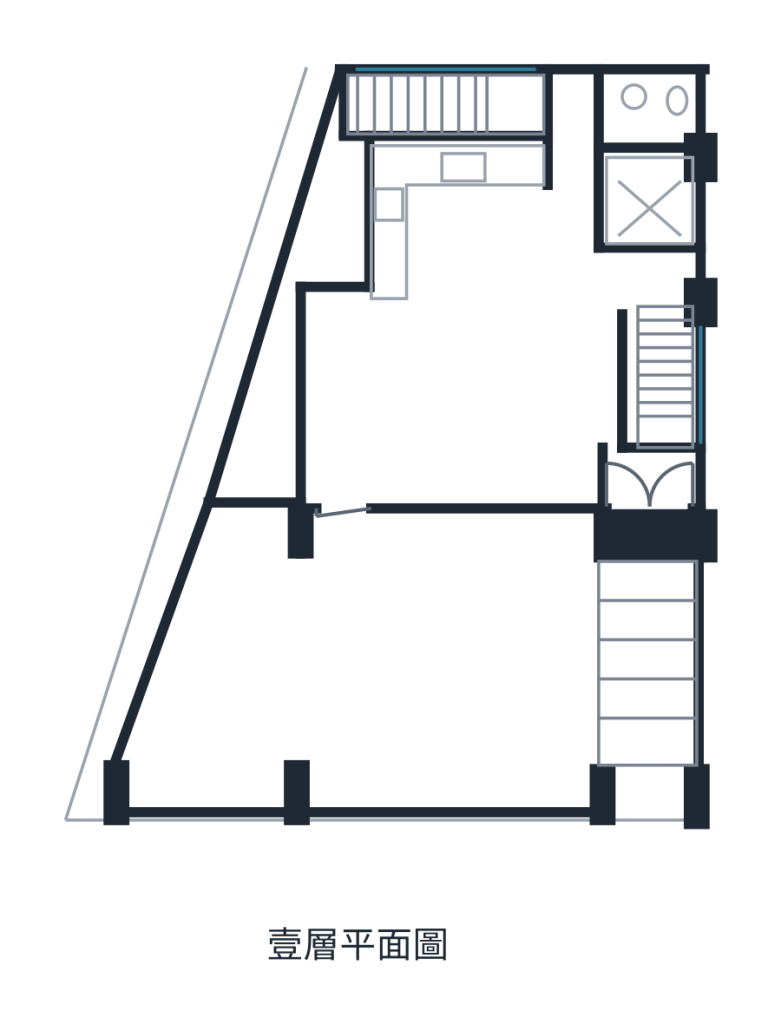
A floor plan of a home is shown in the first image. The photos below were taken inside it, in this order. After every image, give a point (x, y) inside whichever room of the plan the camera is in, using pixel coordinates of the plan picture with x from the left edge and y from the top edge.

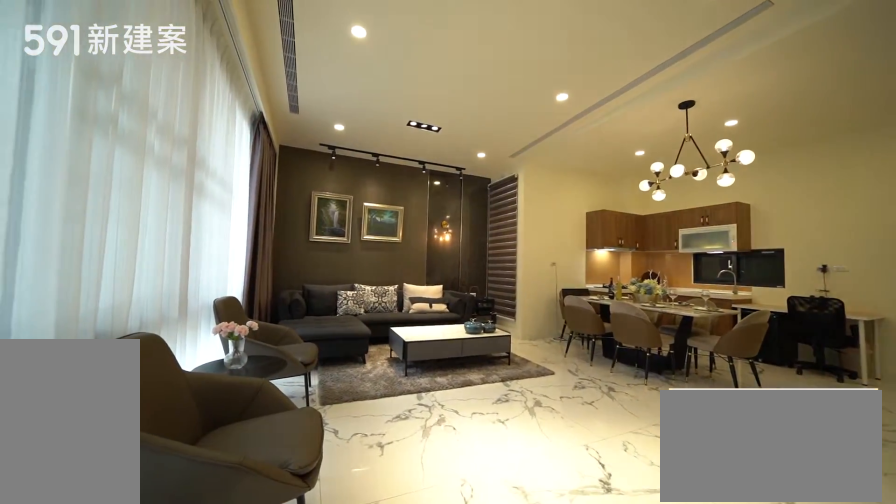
(466, 404)
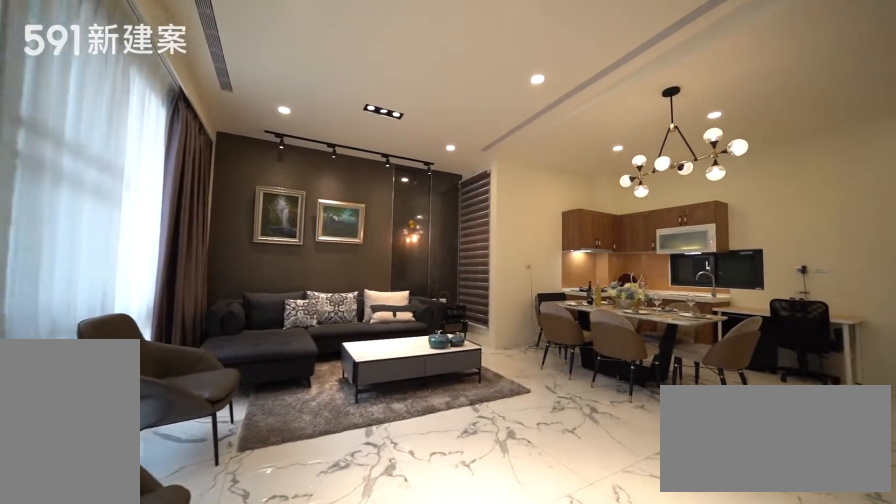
(466, 404)
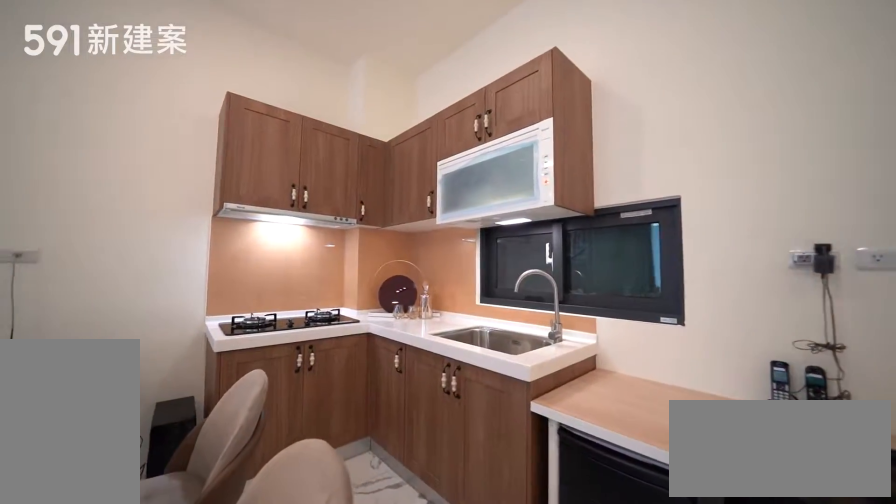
(461, 185)
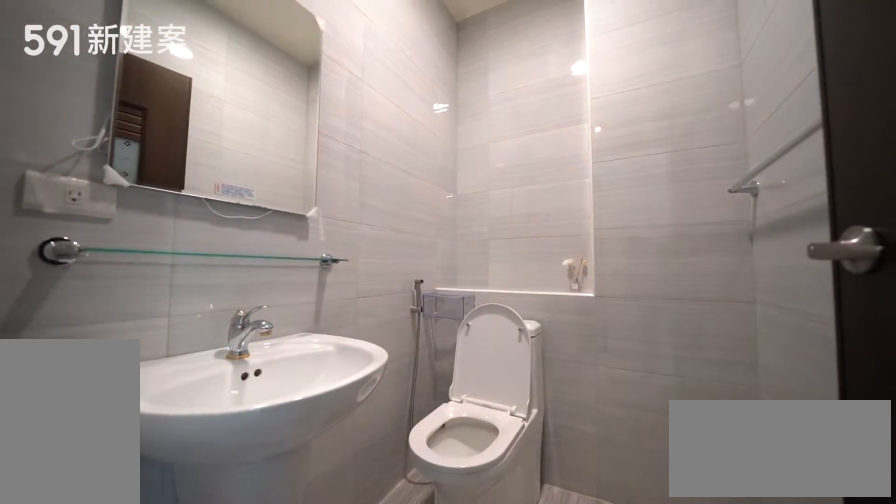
(655, 111)
